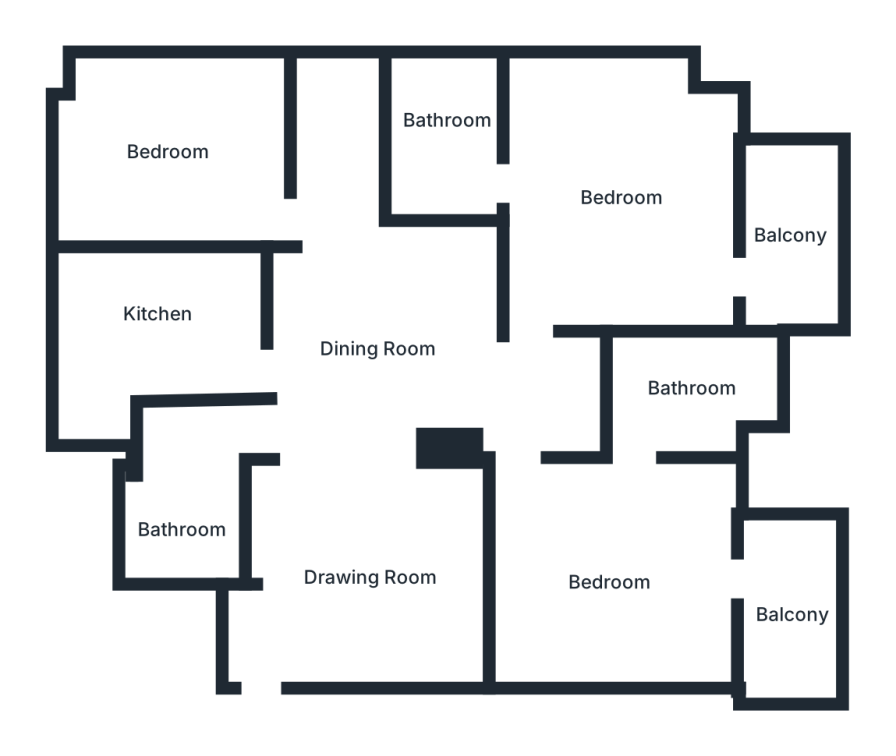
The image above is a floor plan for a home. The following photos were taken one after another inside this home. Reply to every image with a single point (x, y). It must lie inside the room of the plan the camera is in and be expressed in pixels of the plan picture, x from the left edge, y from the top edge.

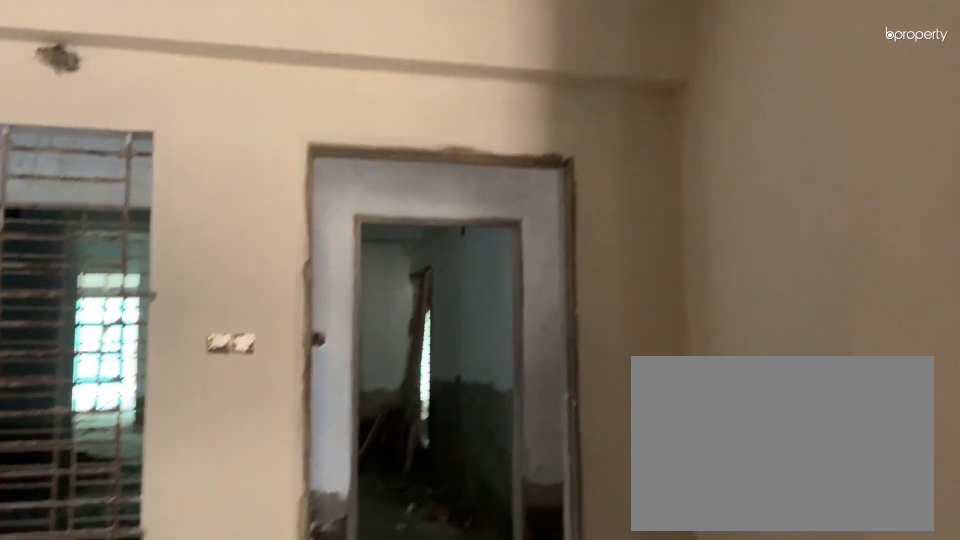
(364, 565)
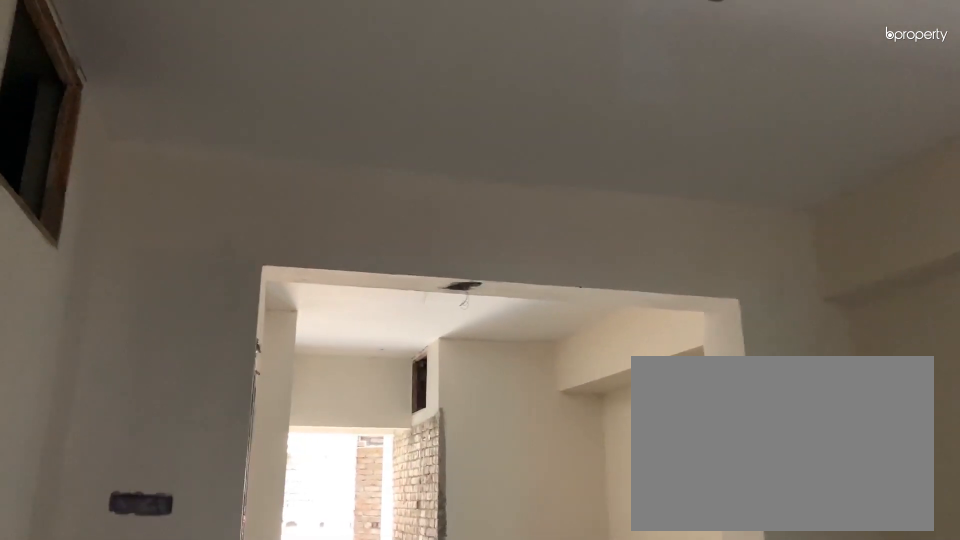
(364, 565)
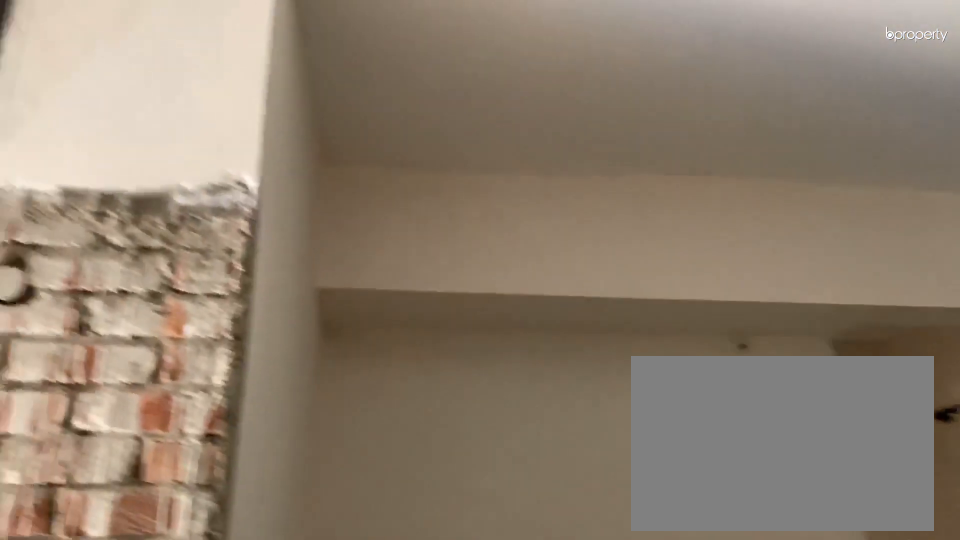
(386, 334)
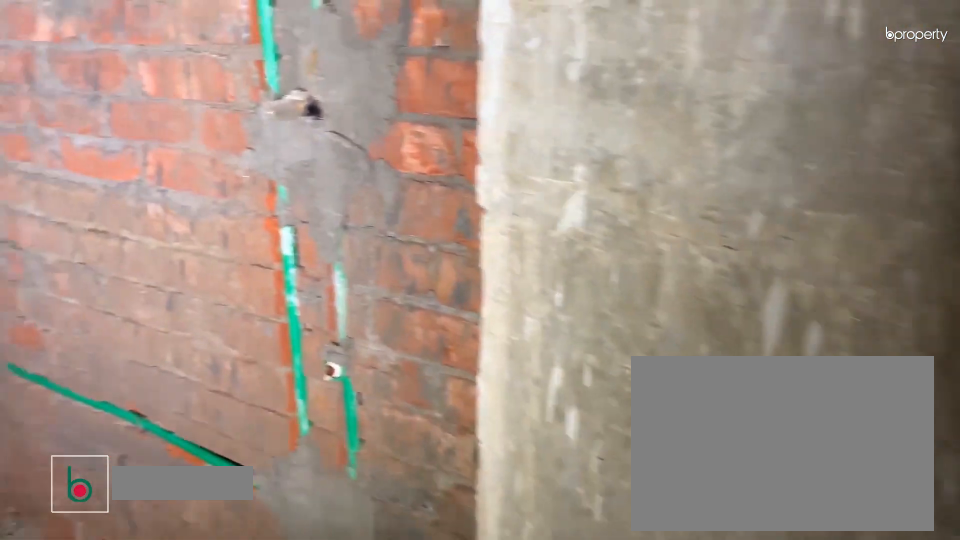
(178, 492)
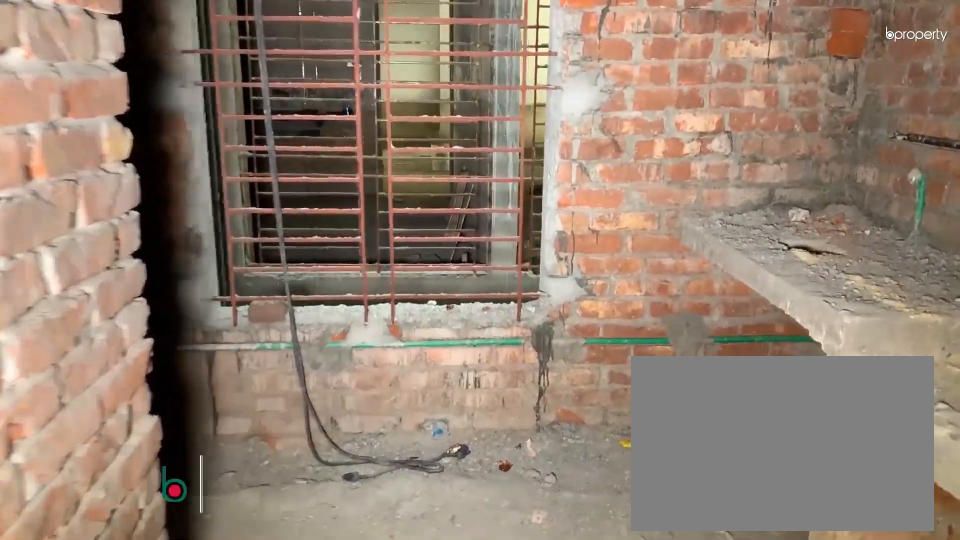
(140, 326)
